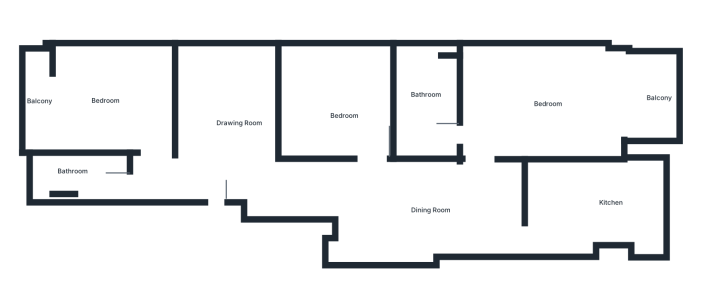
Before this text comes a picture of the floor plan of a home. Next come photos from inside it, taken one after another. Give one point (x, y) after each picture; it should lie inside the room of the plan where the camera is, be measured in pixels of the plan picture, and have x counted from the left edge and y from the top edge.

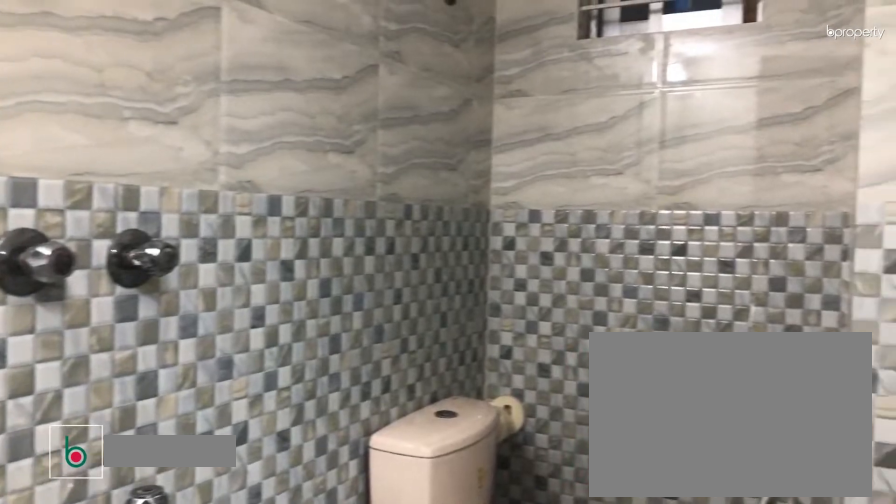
(430, 121)
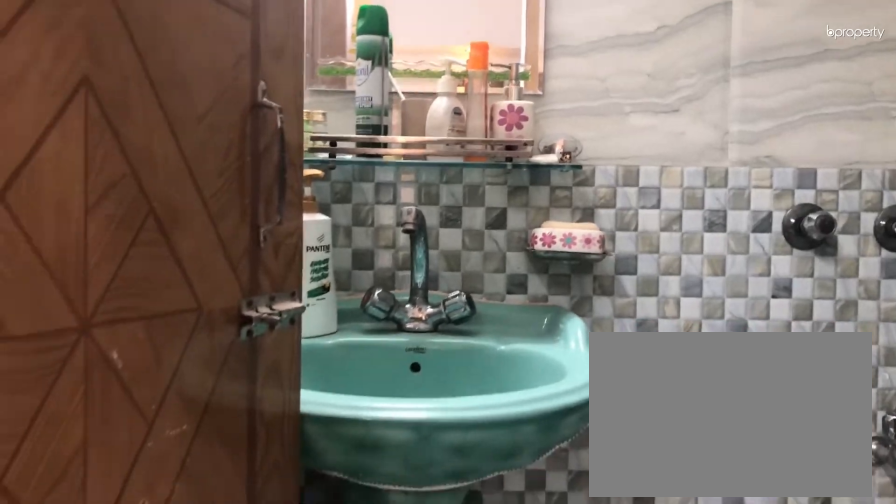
(430, 121)
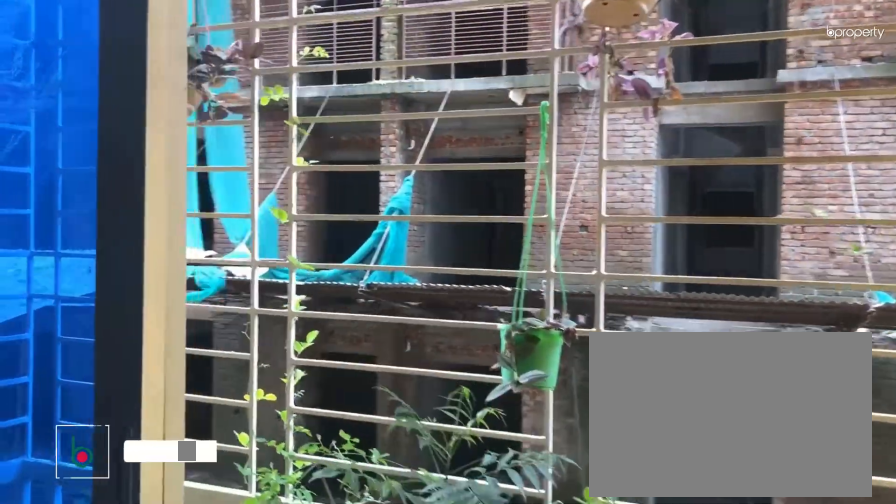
(649, 98)
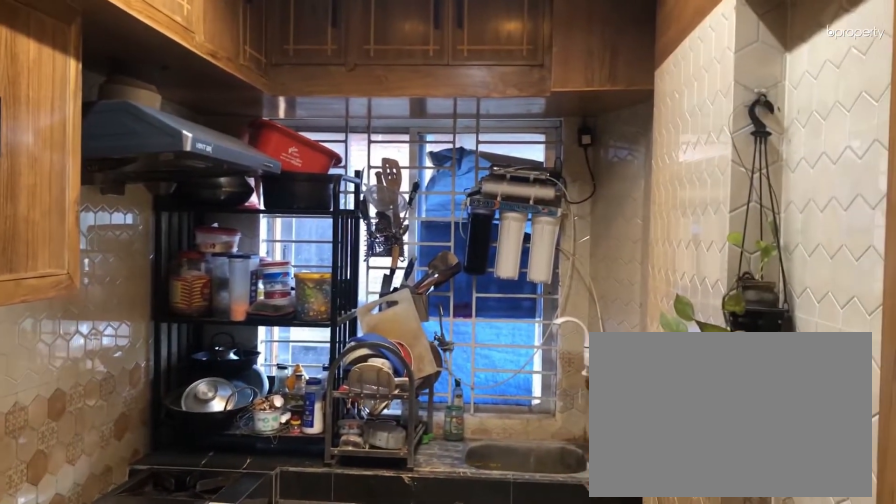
(593, 206)
